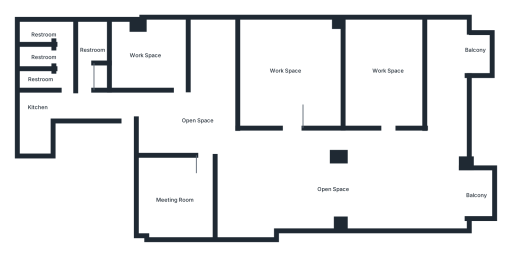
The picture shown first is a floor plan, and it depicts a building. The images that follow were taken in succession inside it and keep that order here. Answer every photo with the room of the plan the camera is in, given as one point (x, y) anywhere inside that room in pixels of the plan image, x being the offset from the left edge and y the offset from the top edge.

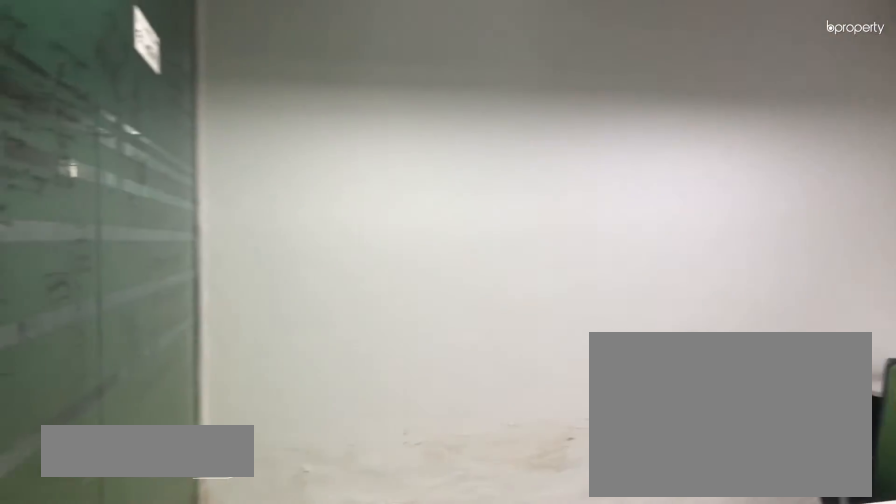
(153, 56)
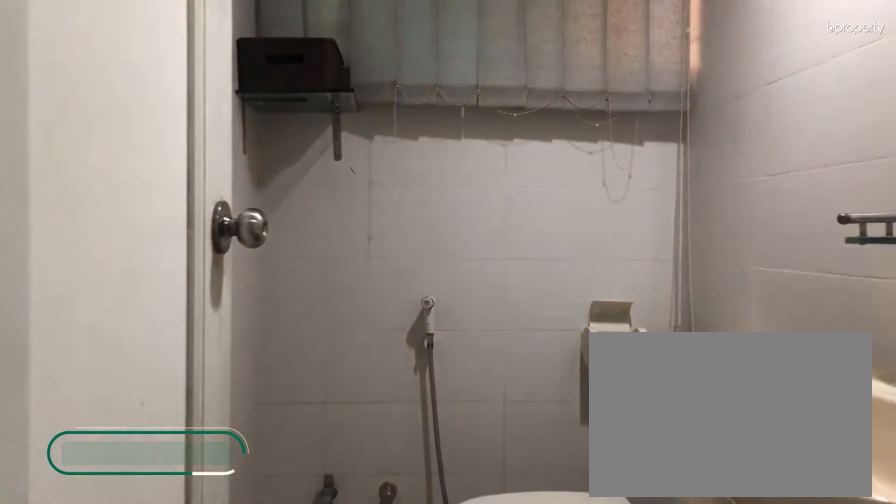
(87, 48)
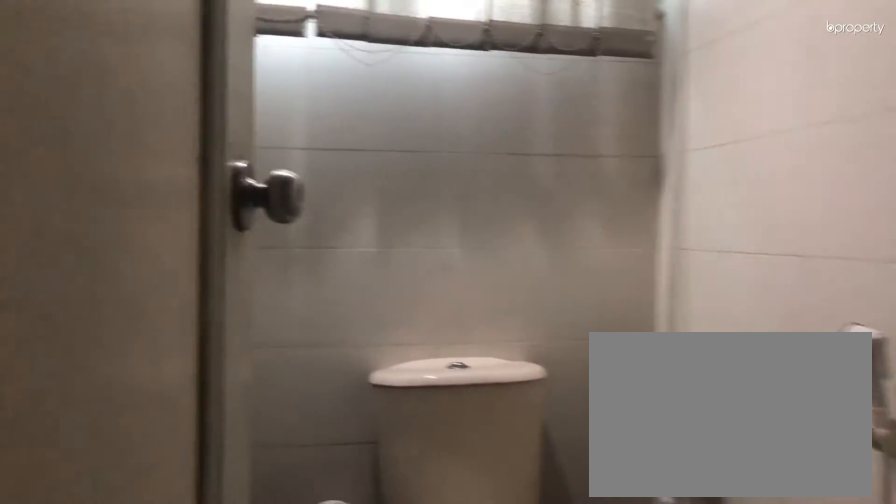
(49, 31)
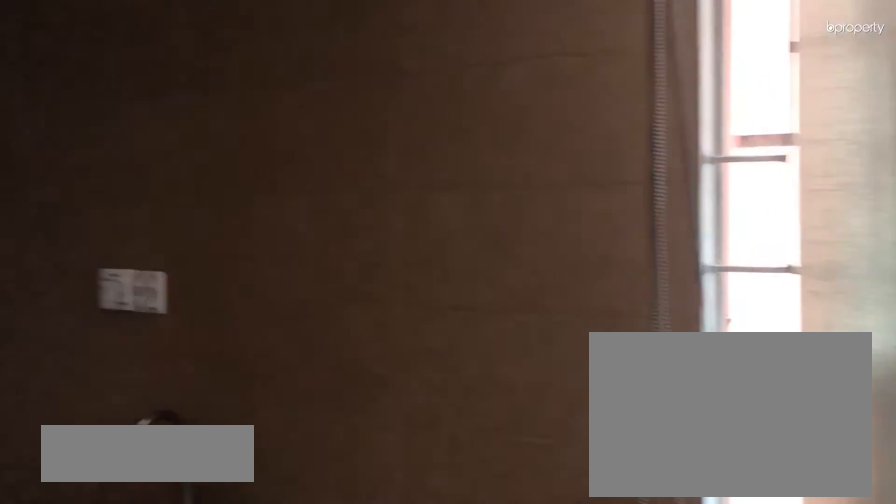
(34, 134)
